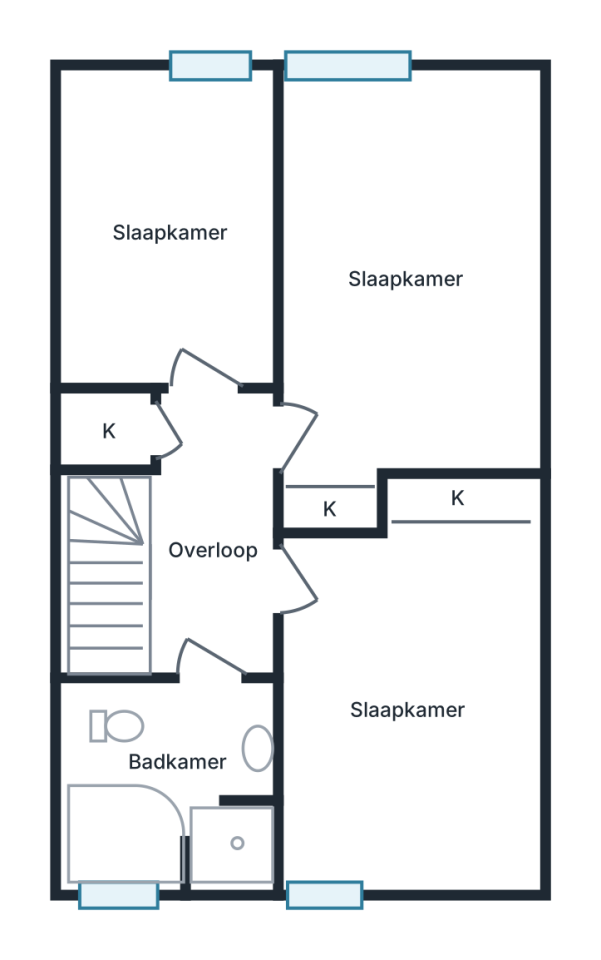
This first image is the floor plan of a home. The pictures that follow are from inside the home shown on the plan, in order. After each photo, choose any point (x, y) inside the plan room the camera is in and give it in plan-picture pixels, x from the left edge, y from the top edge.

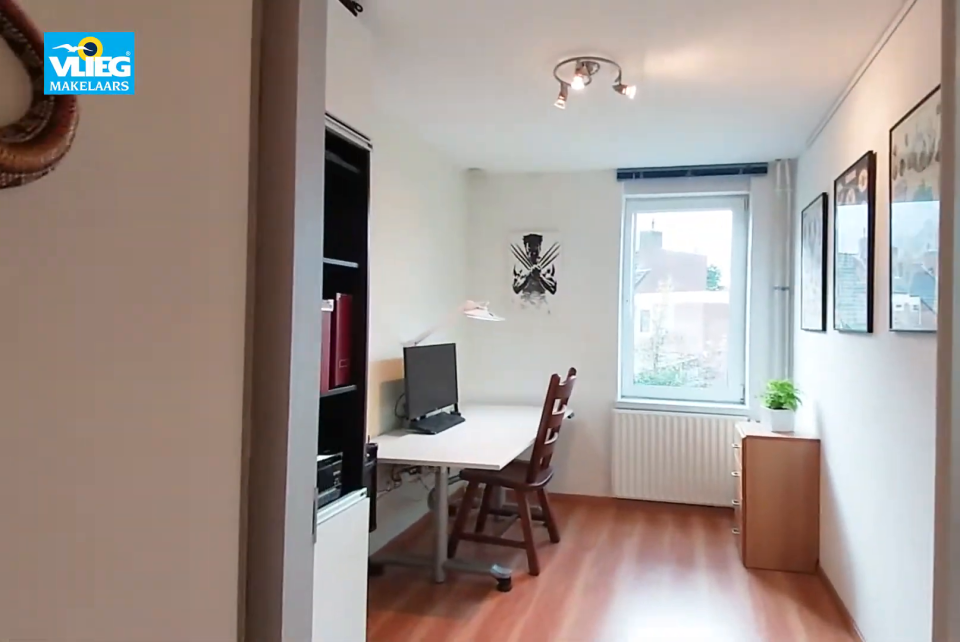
(211, 534)
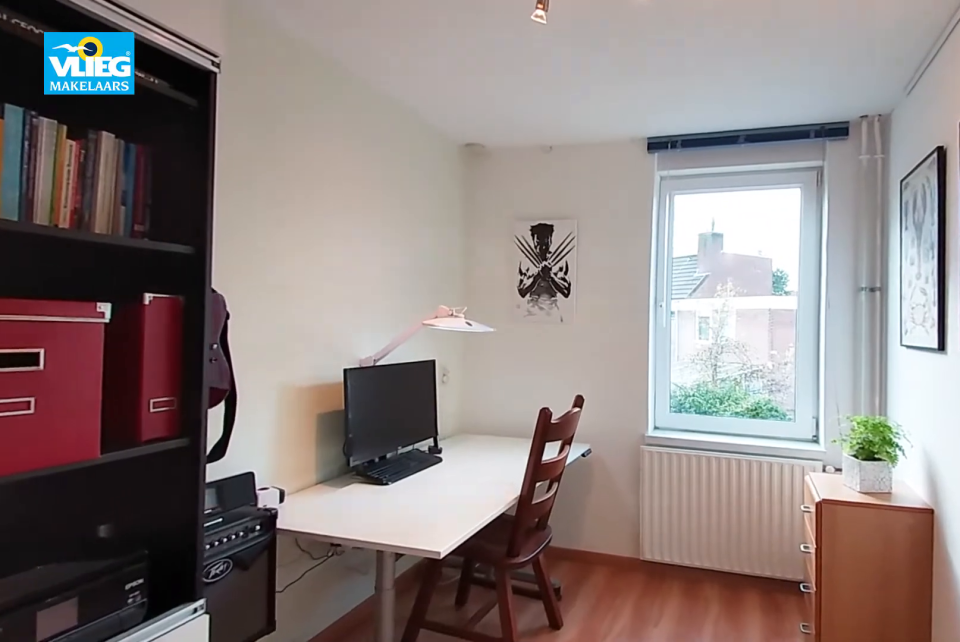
(153, 234)
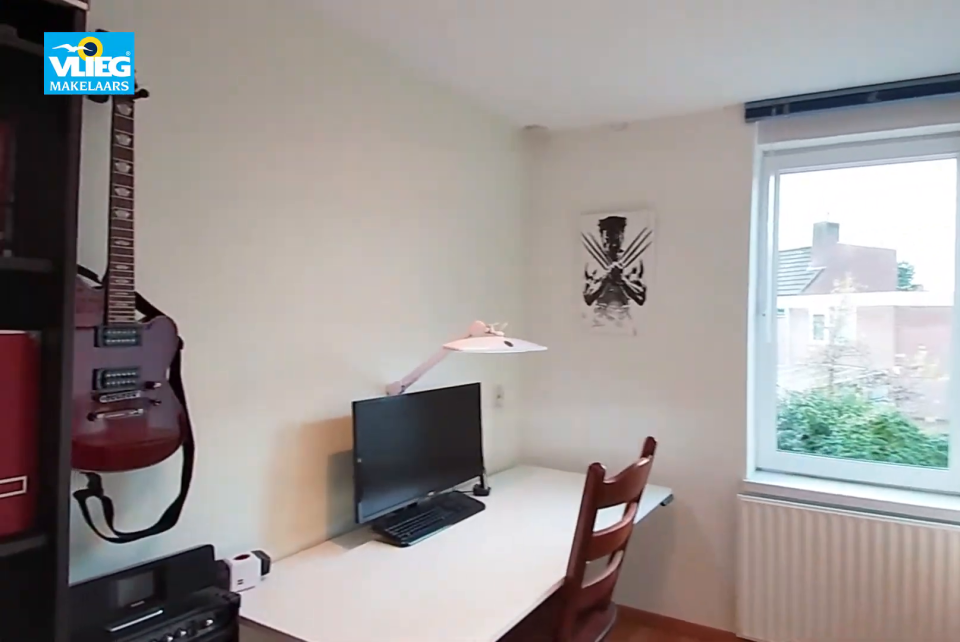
(153, 234)
